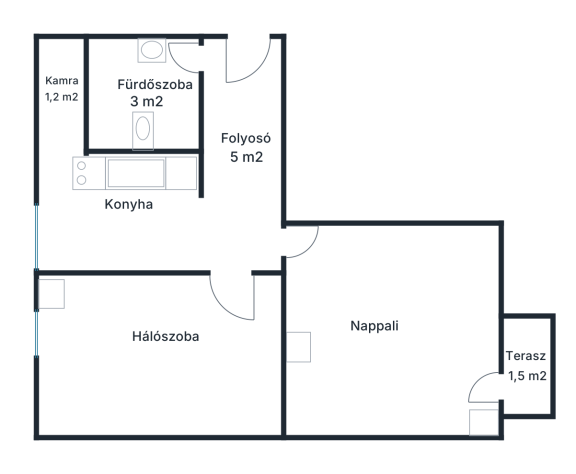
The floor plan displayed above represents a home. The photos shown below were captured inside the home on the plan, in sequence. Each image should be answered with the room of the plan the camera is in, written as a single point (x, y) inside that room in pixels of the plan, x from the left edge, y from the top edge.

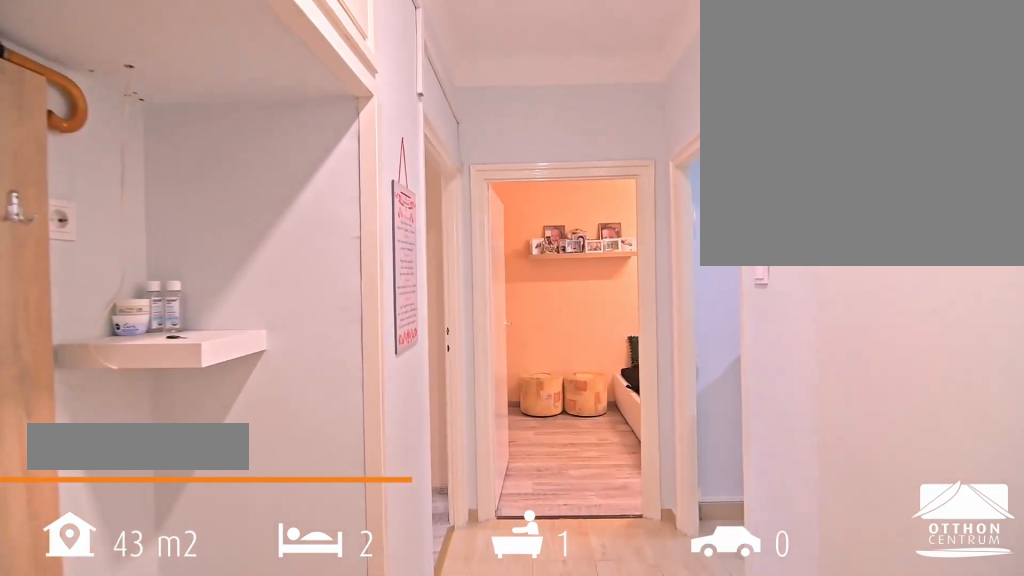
(242, 148)
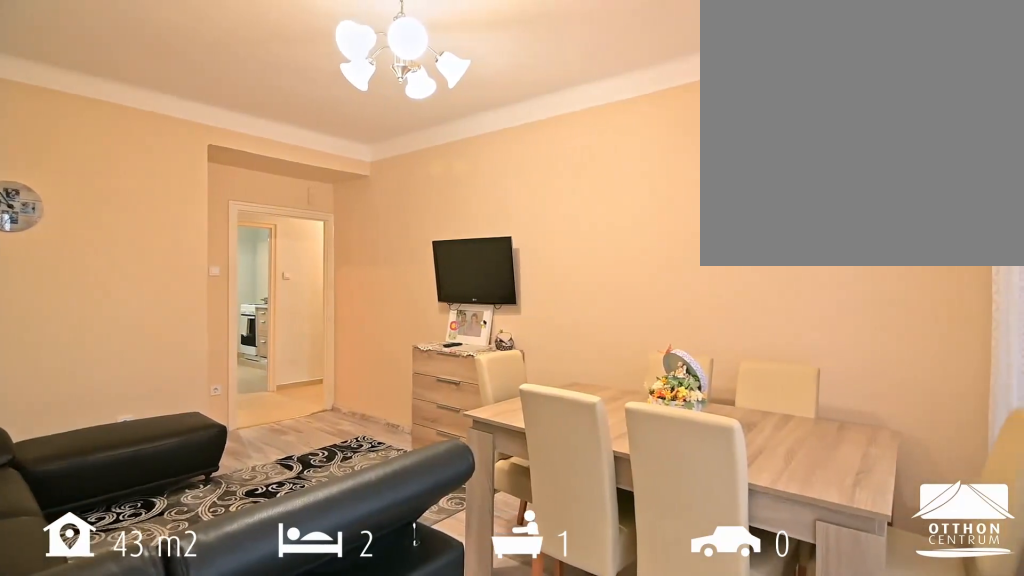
(391, 336)
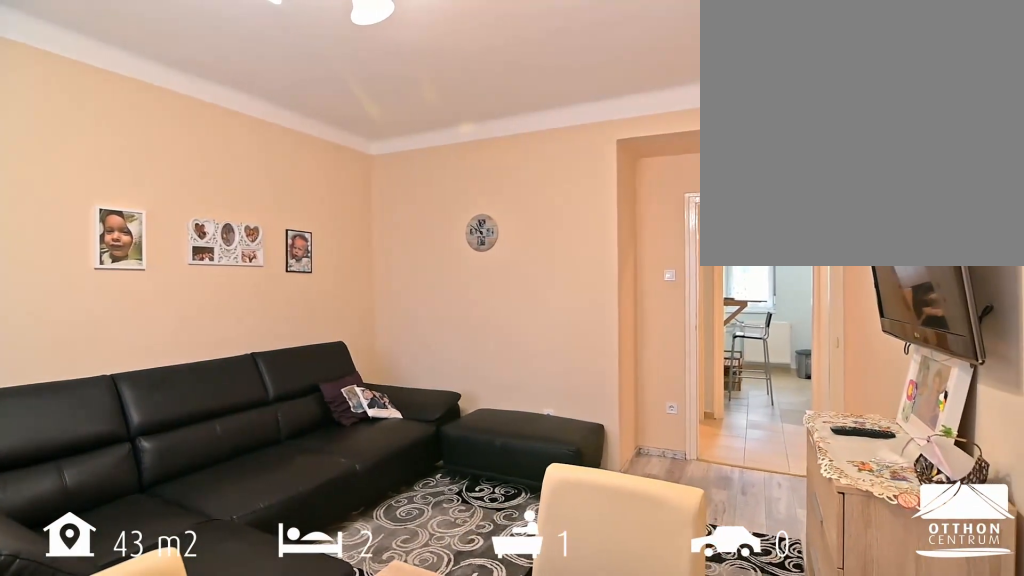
(391, 336)
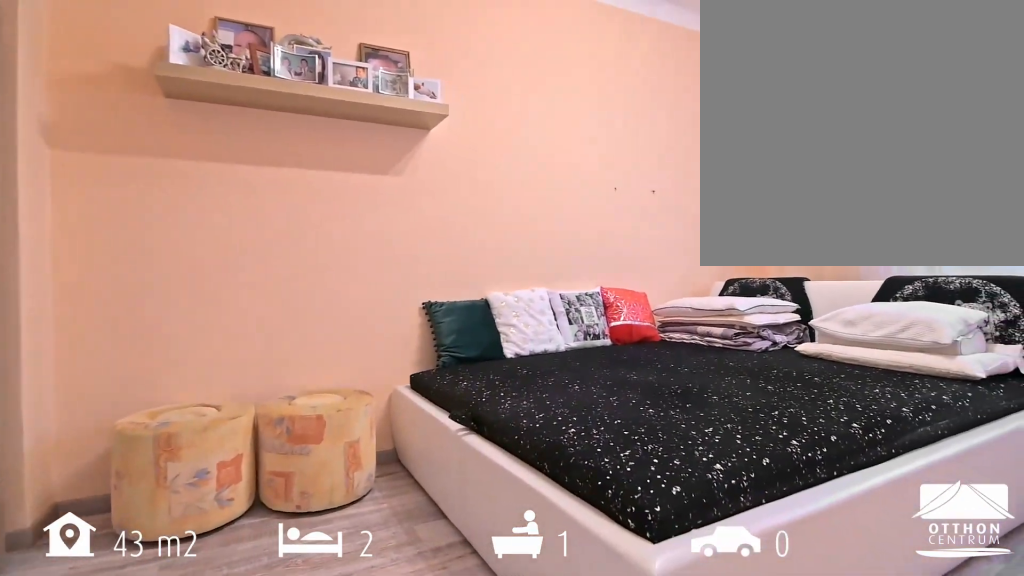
(153, 355)
